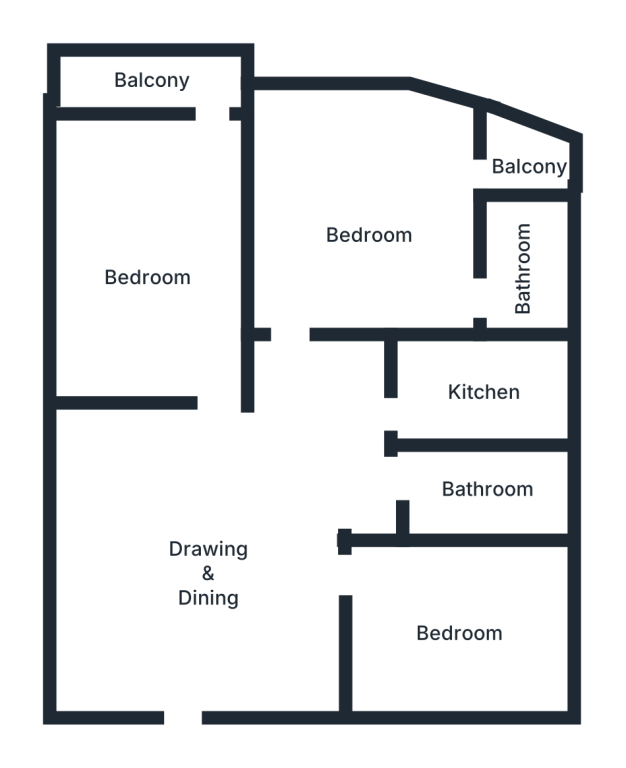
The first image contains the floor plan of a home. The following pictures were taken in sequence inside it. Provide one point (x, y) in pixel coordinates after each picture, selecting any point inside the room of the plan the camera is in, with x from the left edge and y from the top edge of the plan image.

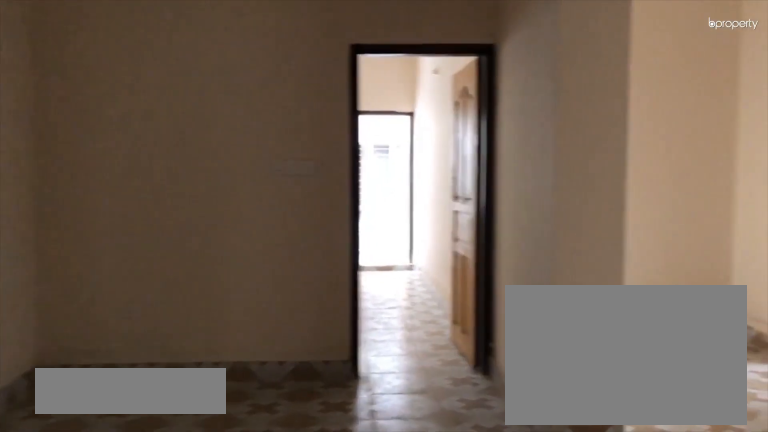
(217, 563)
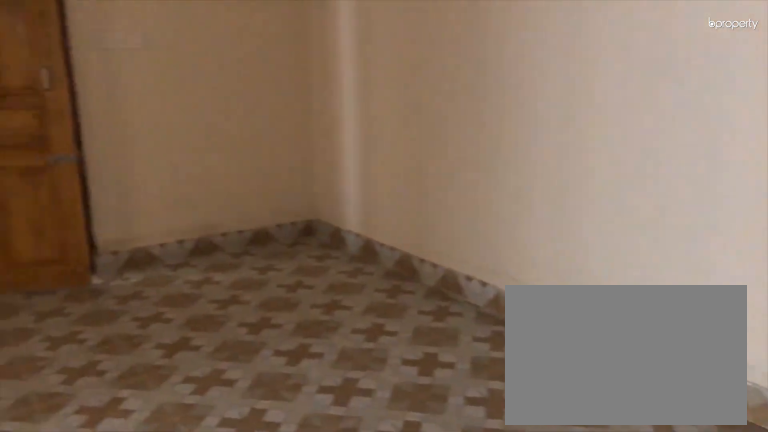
(218, 564)
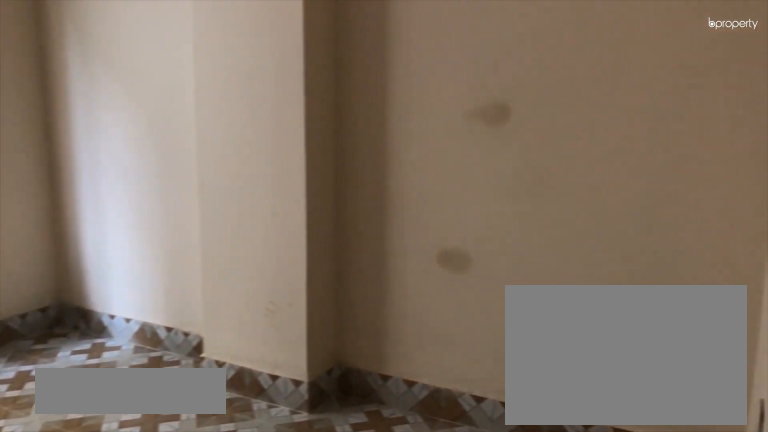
(462, 633)
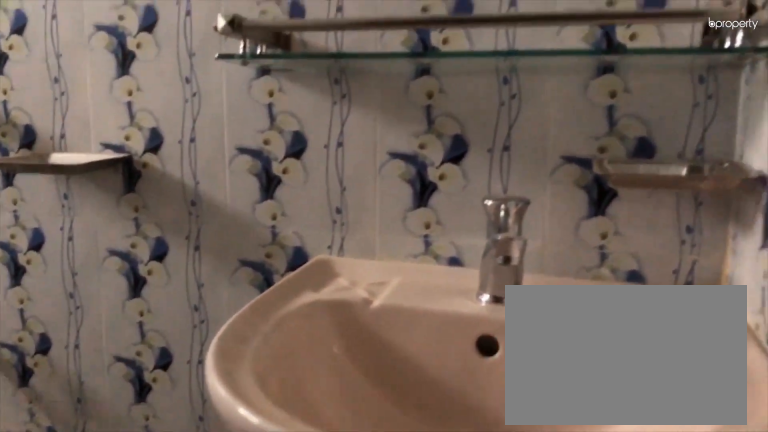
(485, 493)
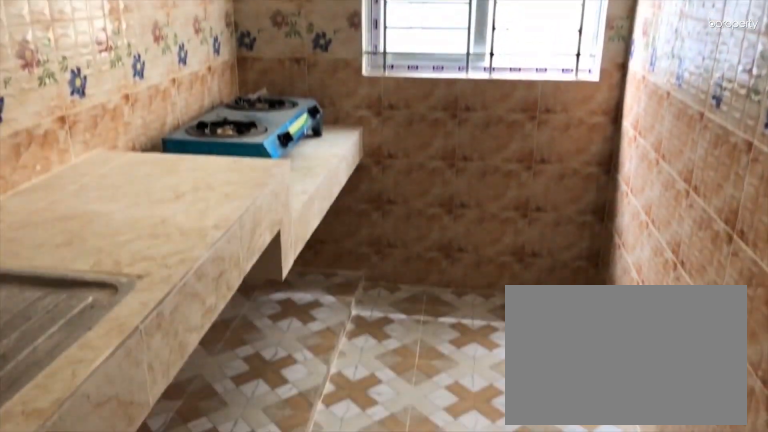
(484, 393)
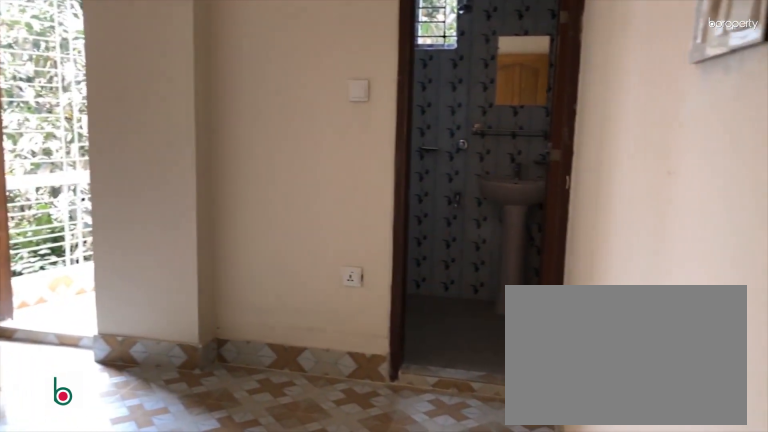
(376, 232)
